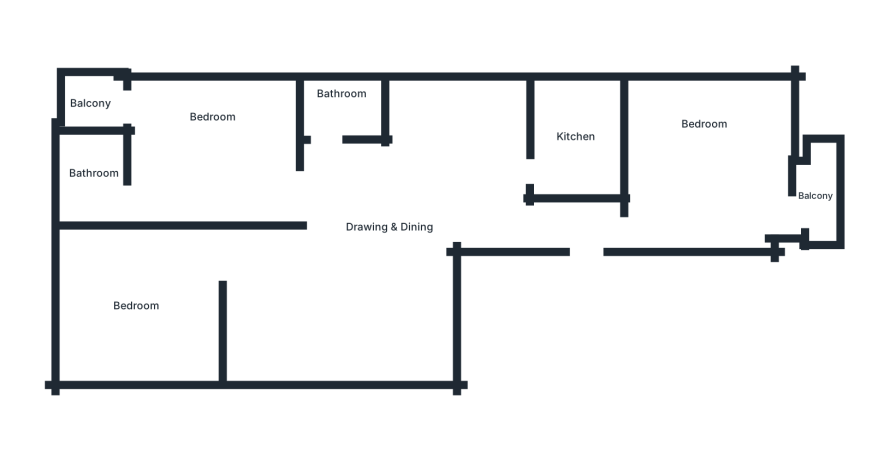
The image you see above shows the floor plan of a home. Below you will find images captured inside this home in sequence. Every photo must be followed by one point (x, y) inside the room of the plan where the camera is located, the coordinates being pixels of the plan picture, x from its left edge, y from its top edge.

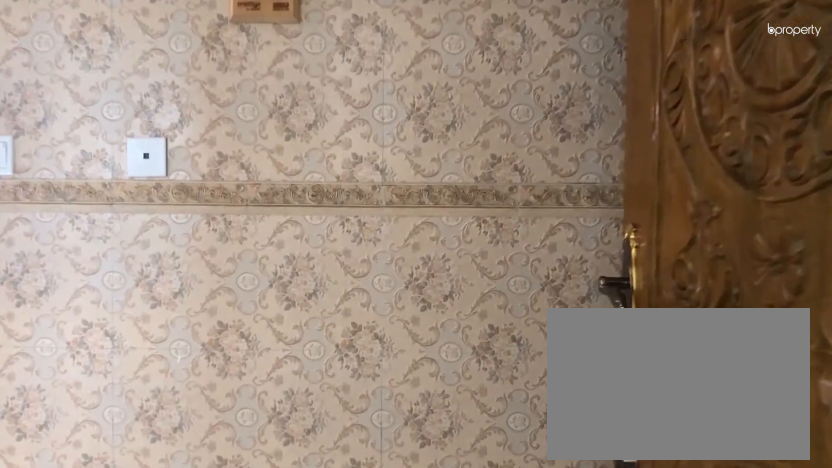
(524, 220)
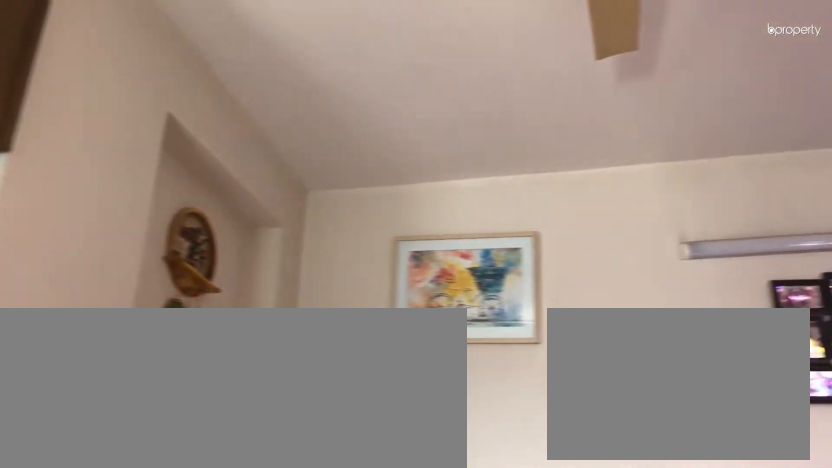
(399, 228)
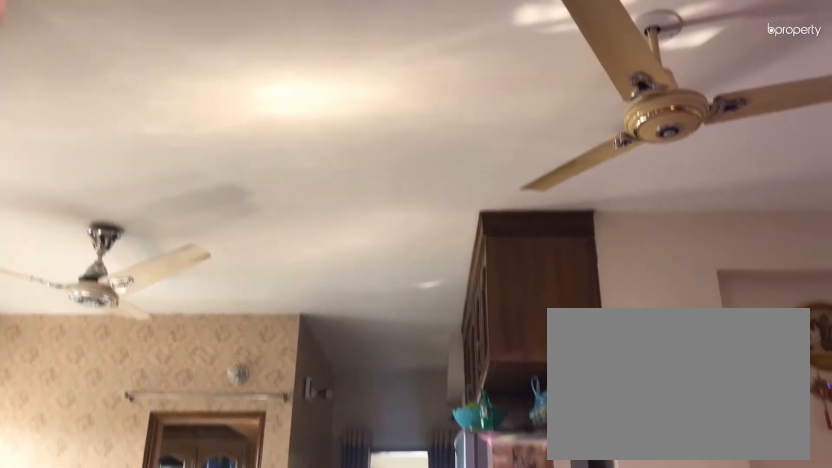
(399, 228)
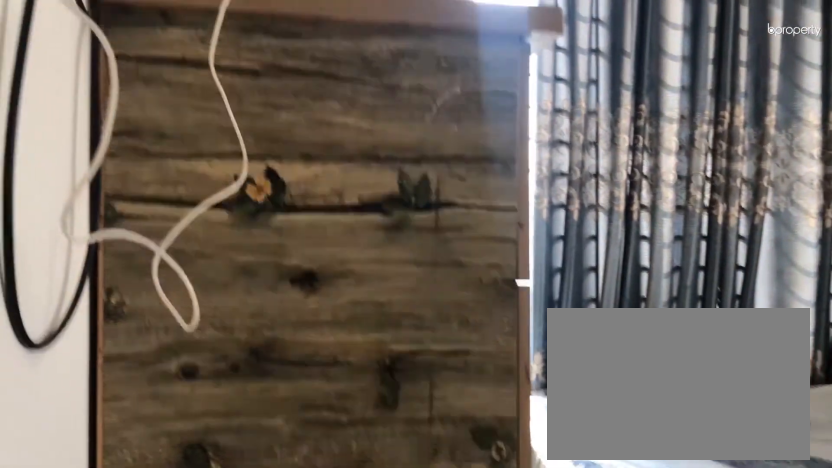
(707, 160)
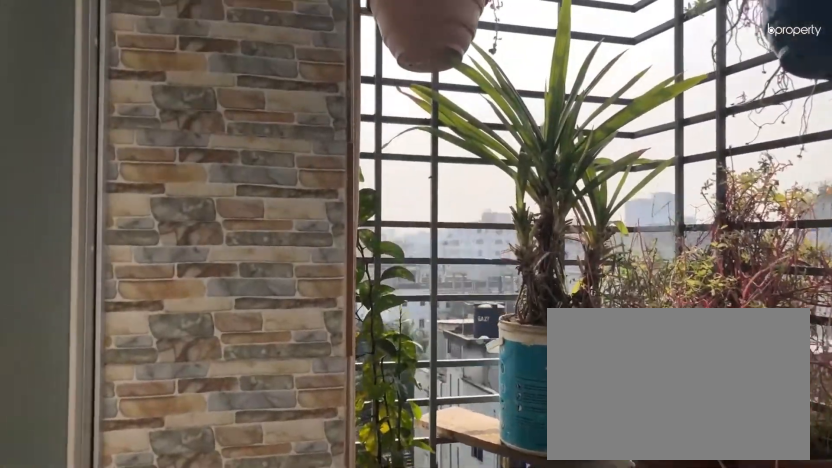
(815, 193)
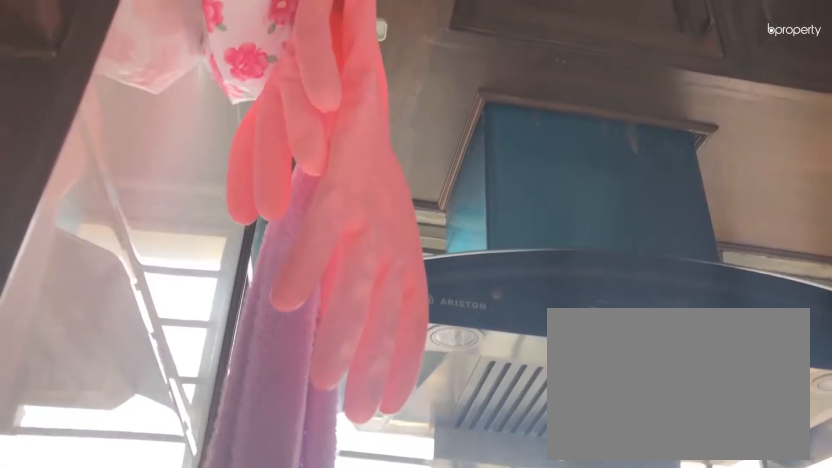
(579, 133)
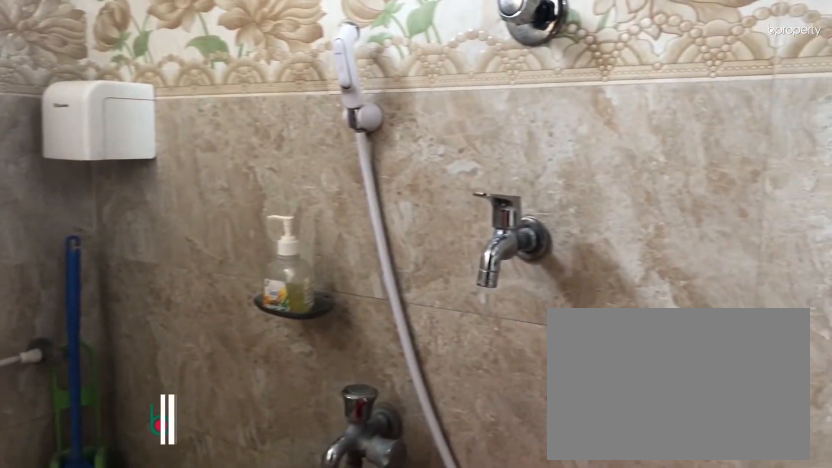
(340, 117)
